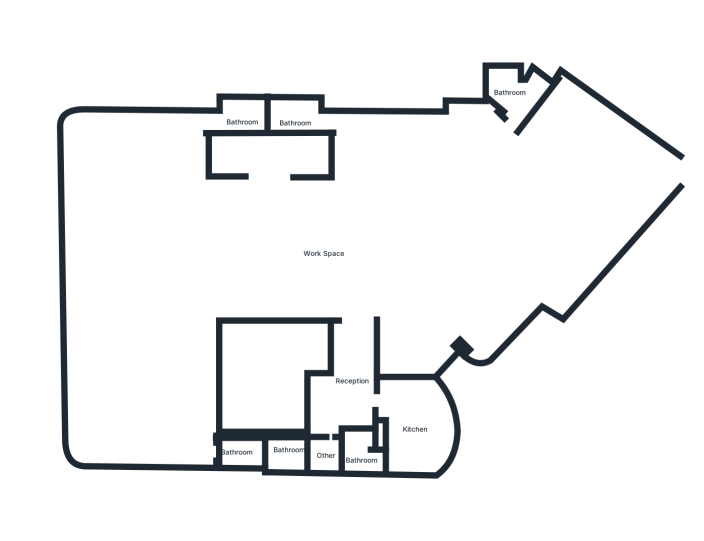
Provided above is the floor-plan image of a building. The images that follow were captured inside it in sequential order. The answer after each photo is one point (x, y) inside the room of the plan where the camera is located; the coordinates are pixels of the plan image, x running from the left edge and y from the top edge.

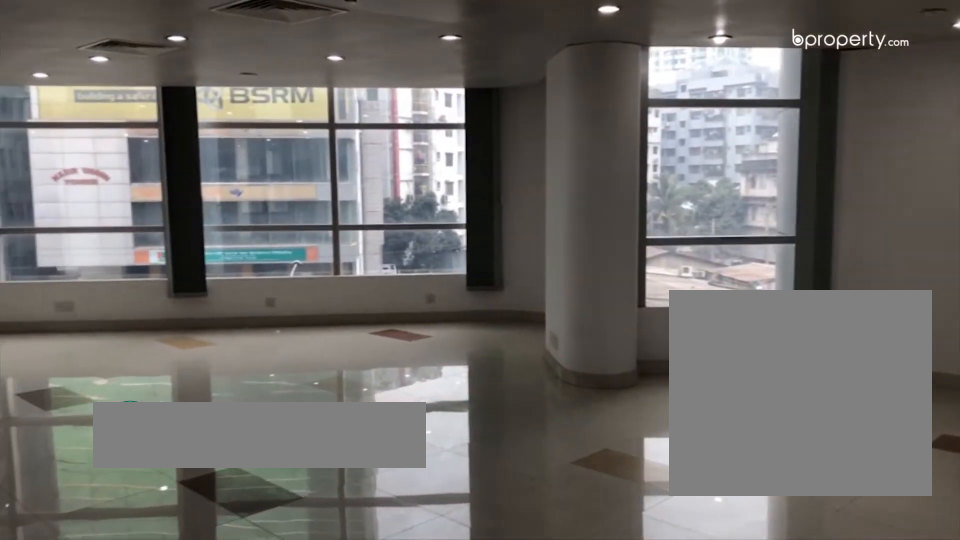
(323, 254)
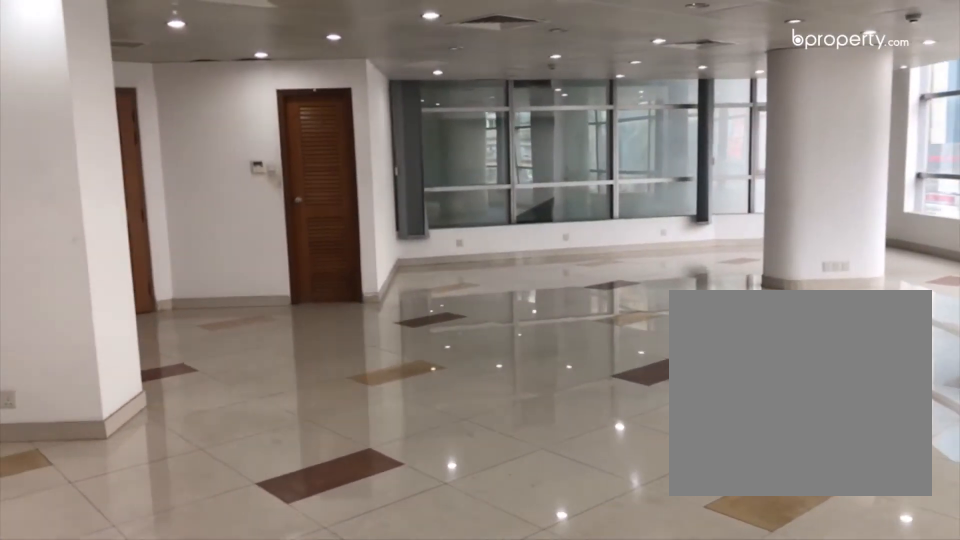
(323, 254)
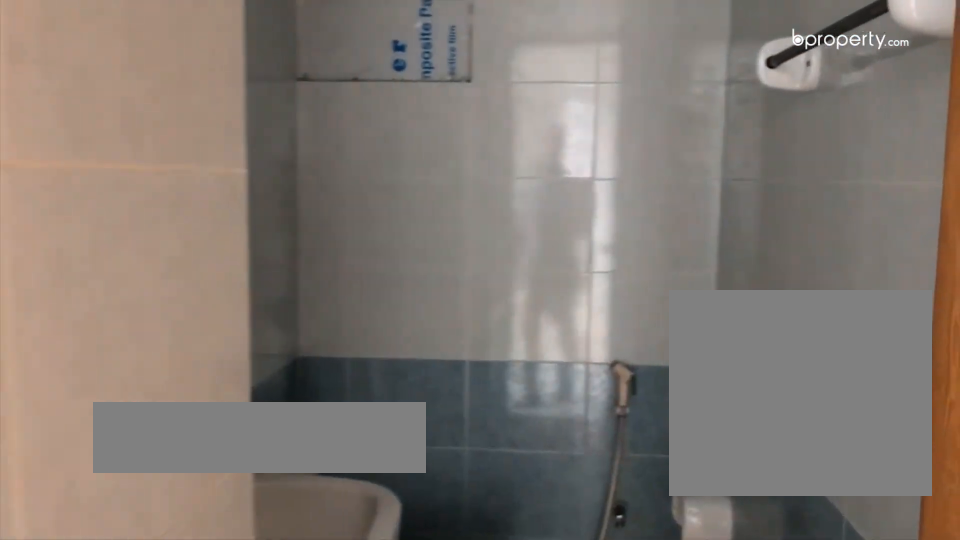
(218, 121)
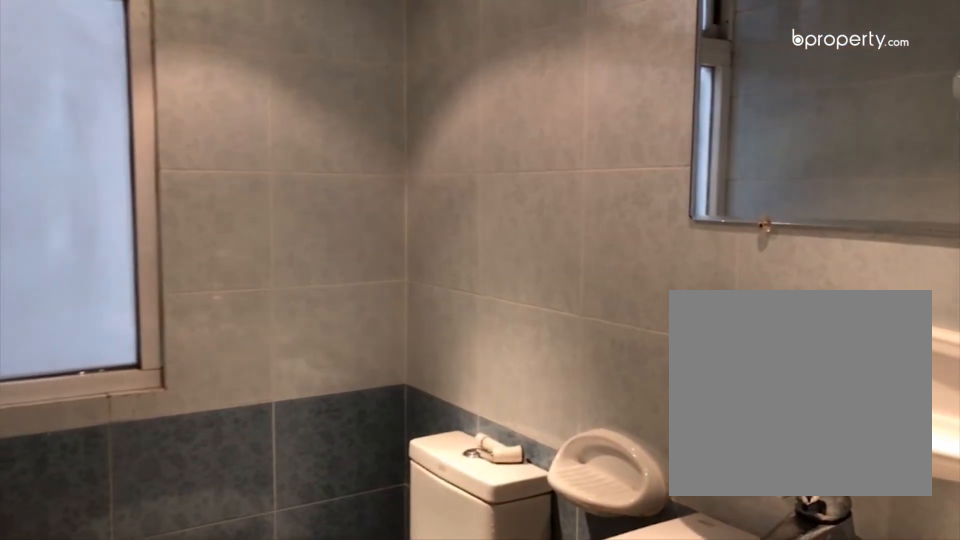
(235, 453)
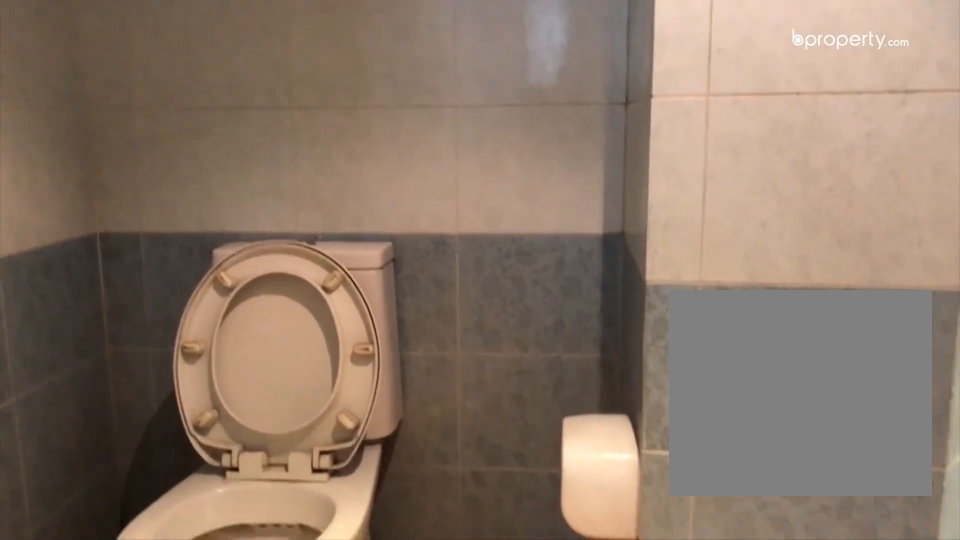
(506, 83)
